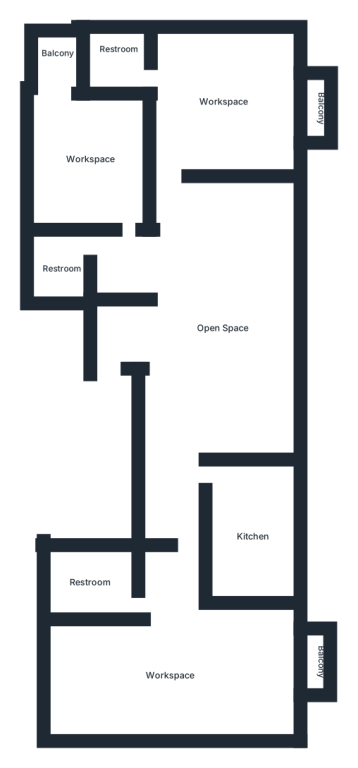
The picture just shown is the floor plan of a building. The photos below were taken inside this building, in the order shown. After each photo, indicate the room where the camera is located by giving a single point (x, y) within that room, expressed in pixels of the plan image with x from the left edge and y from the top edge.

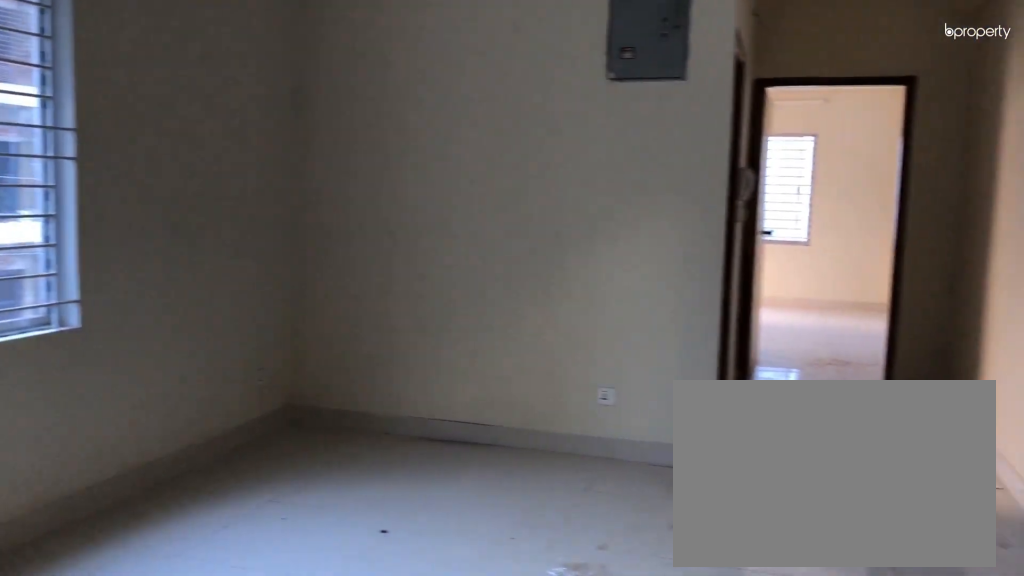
(215, 315)
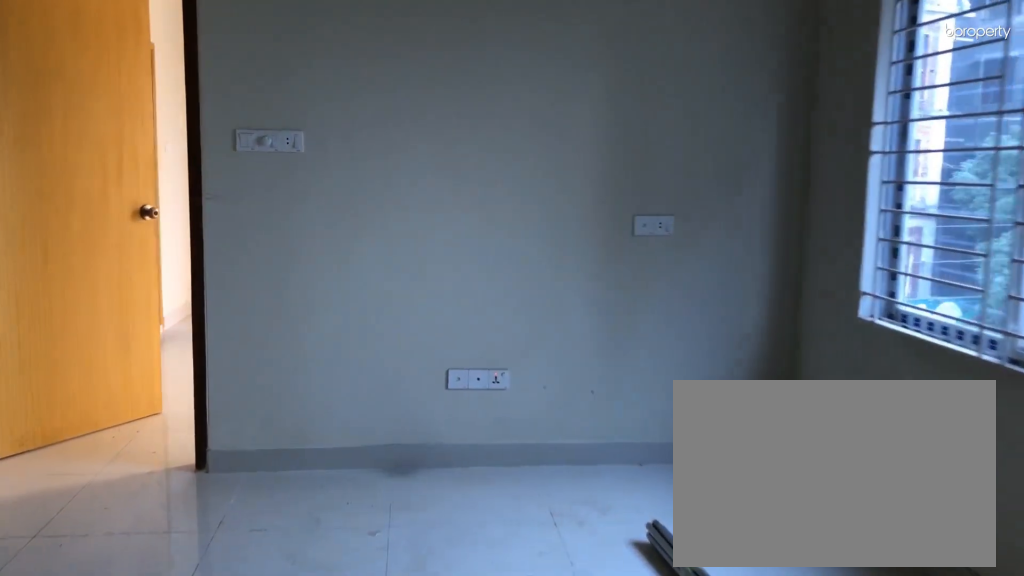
(215, 315)
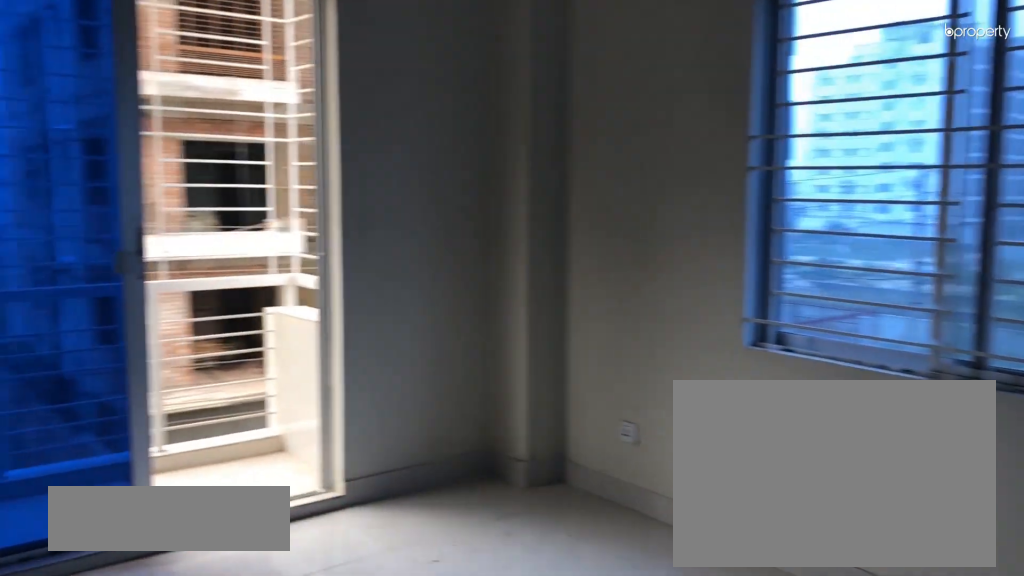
(173, 677)
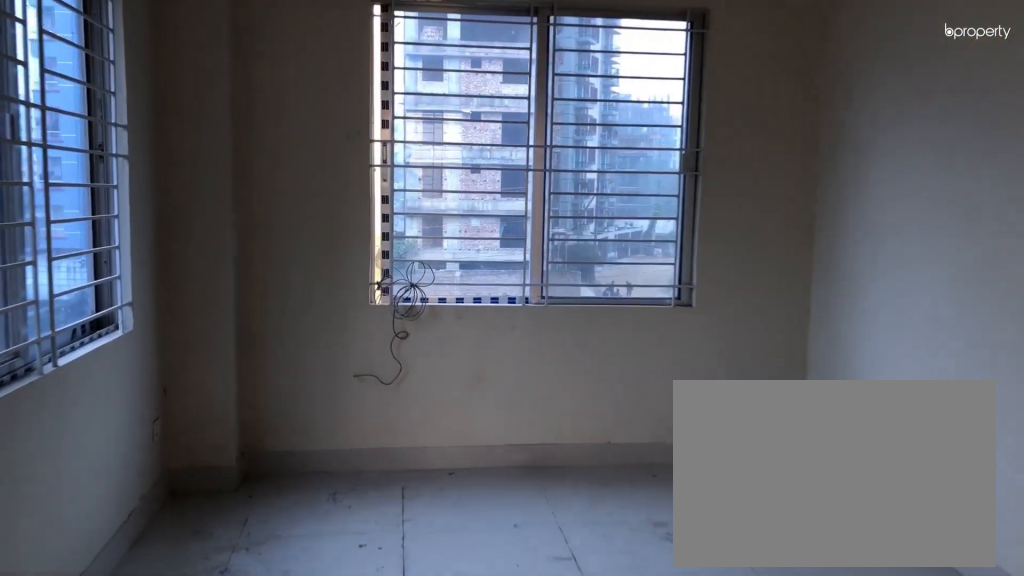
(173, 677)
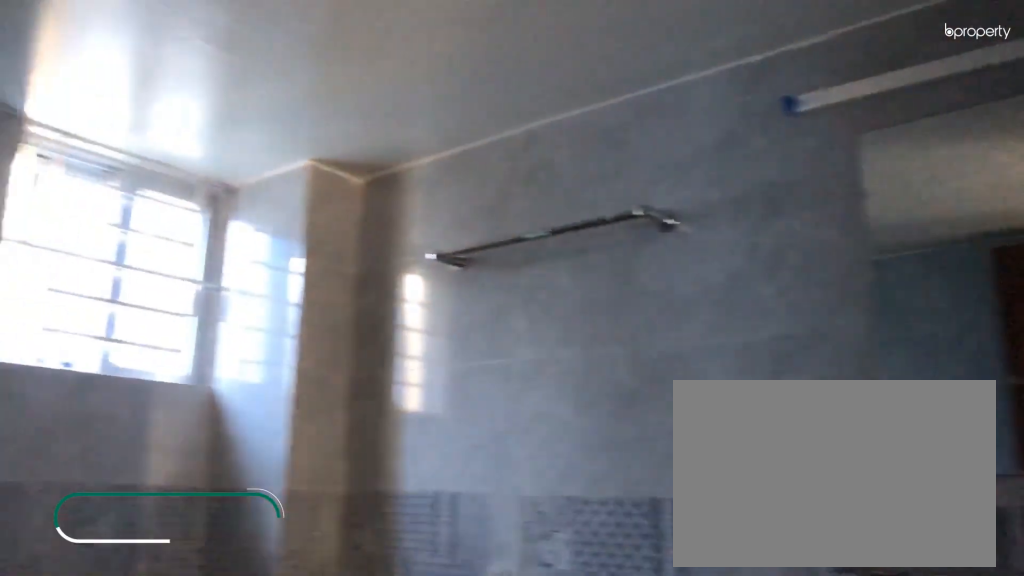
(90, 584)
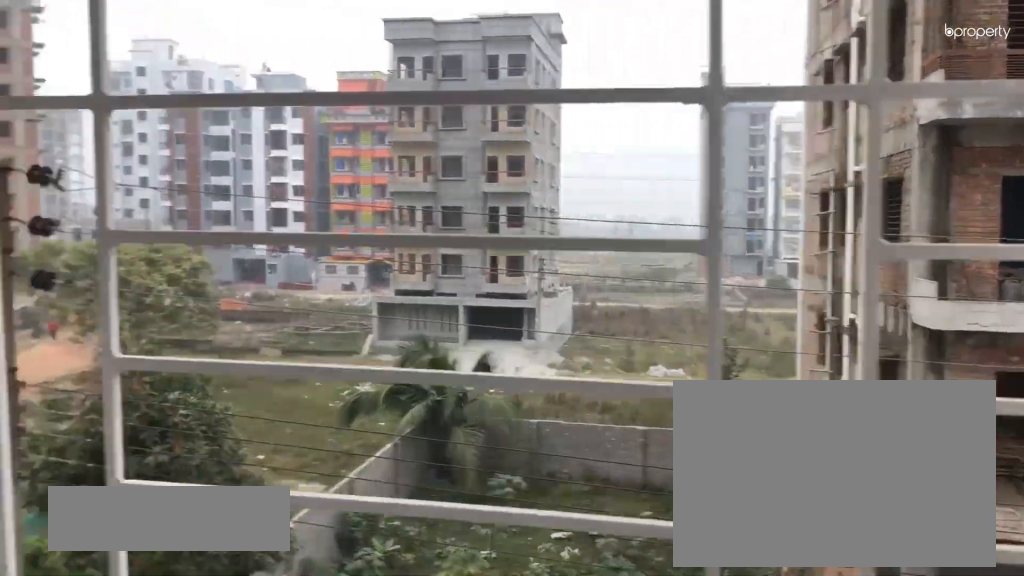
(310, 670)
